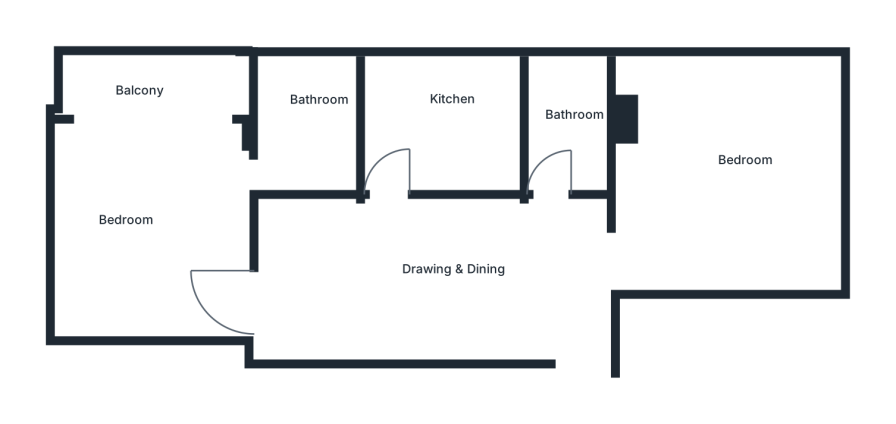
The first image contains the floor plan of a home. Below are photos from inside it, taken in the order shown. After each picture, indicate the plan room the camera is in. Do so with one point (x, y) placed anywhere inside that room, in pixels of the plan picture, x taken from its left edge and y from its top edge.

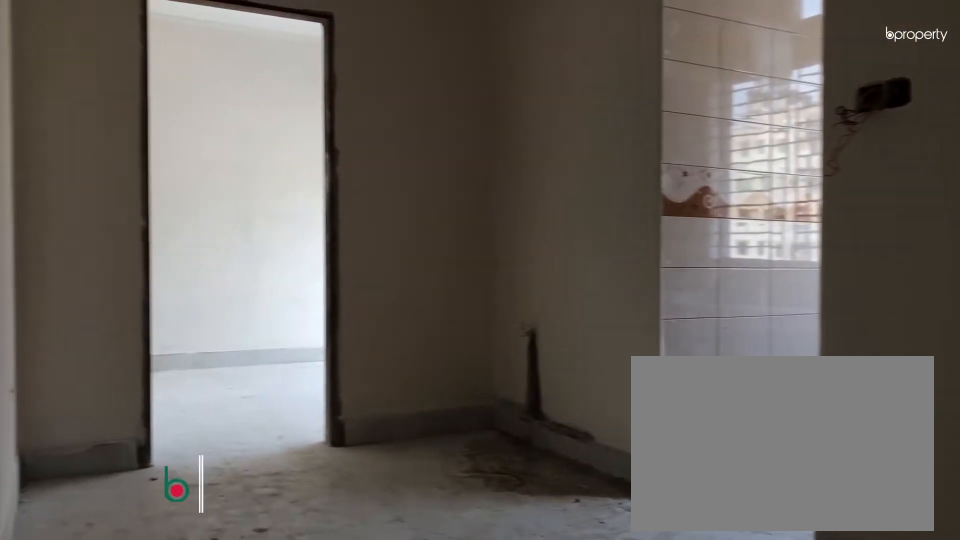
(477, 278)
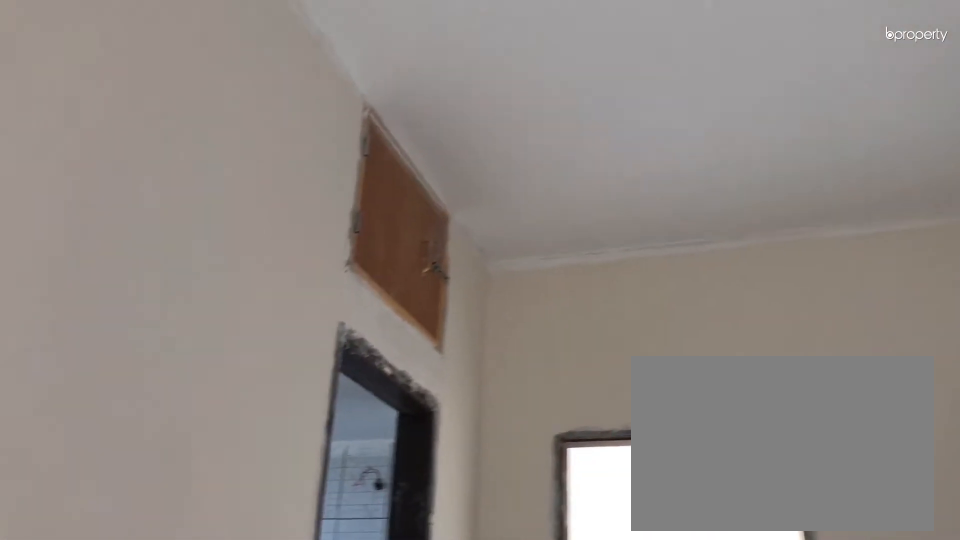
(477, 278)
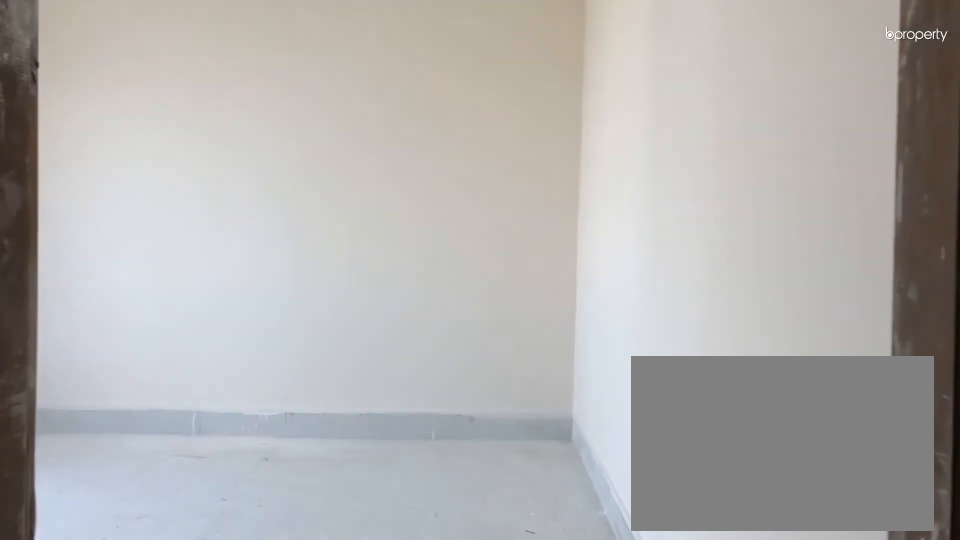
(673, 235)
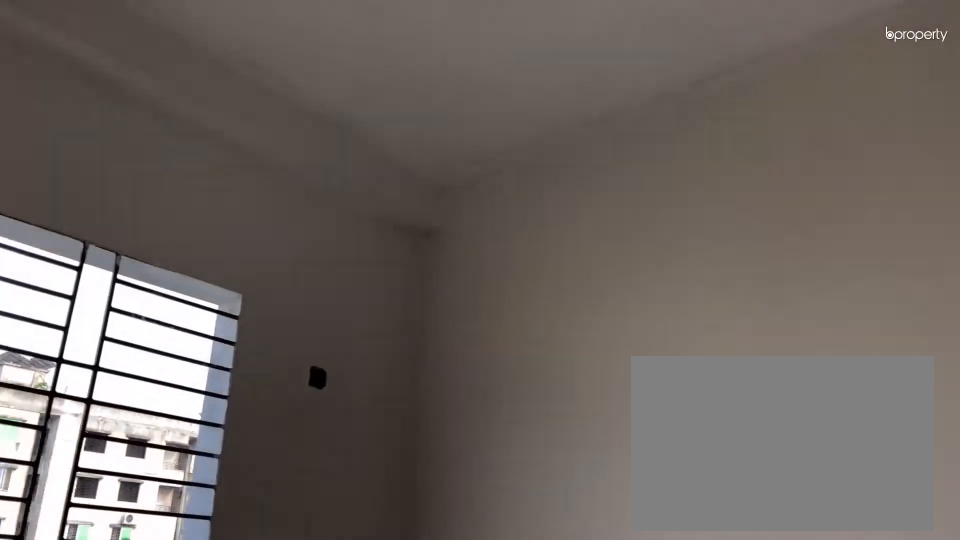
(721, 184)
